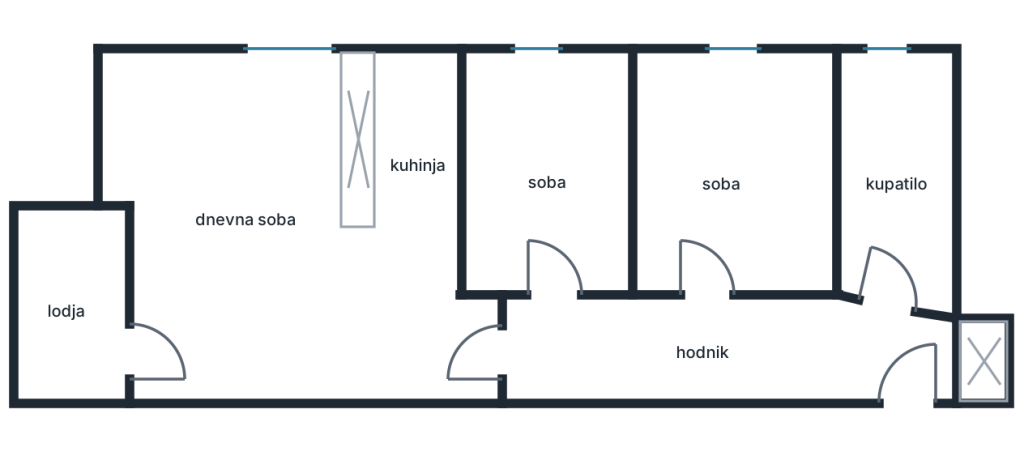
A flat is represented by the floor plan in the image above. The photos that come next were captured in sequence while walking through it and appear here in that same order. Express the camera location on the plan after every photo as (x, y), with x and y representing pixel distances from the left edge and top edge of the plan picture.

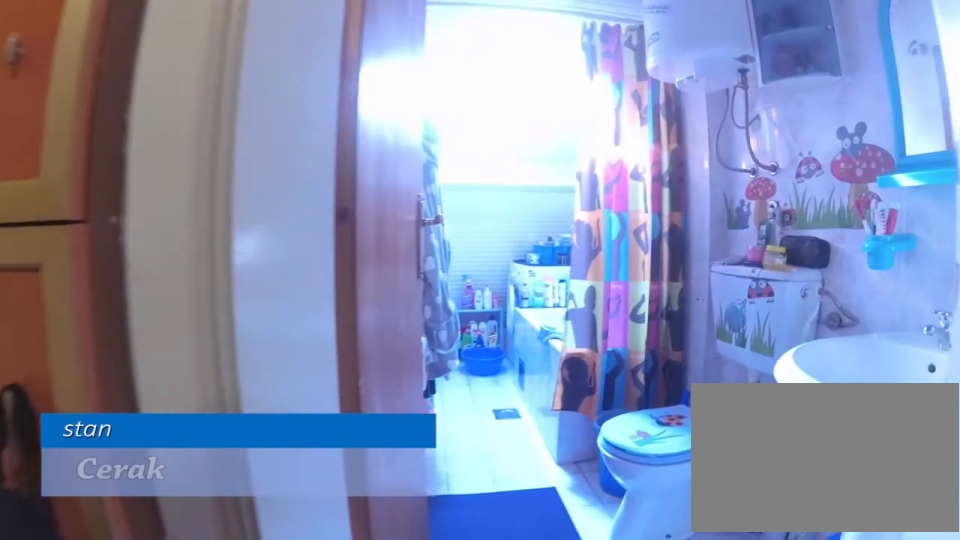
(890, 353)
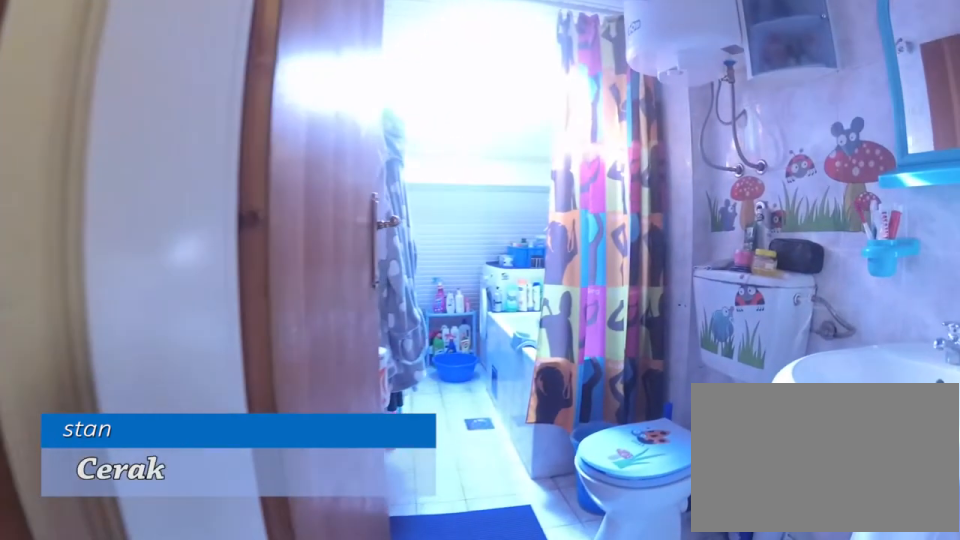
(889, 342)
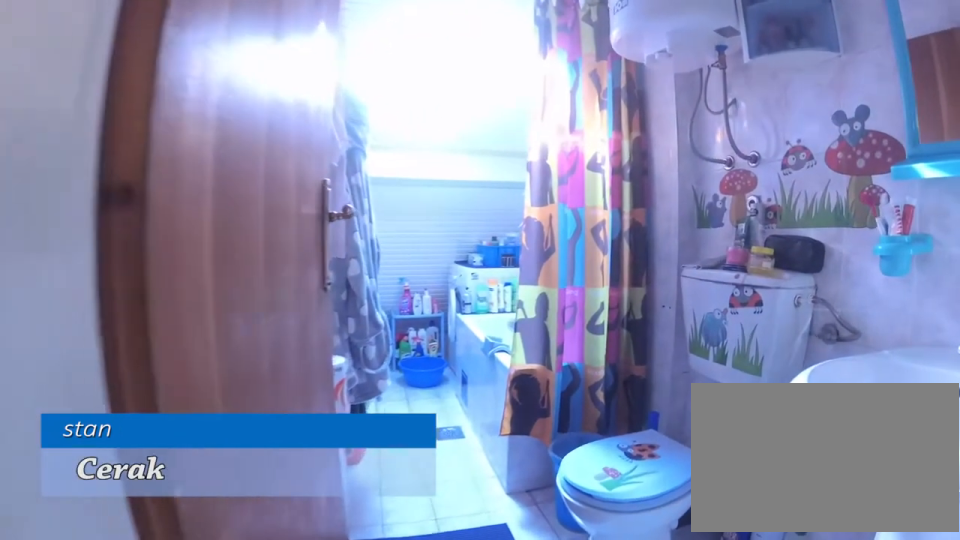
(887, 334)
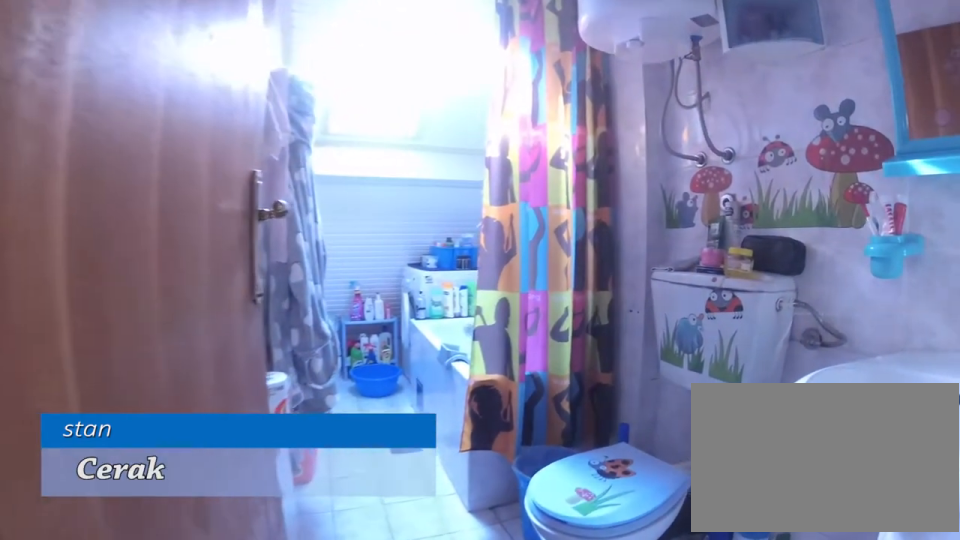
(886, 325)
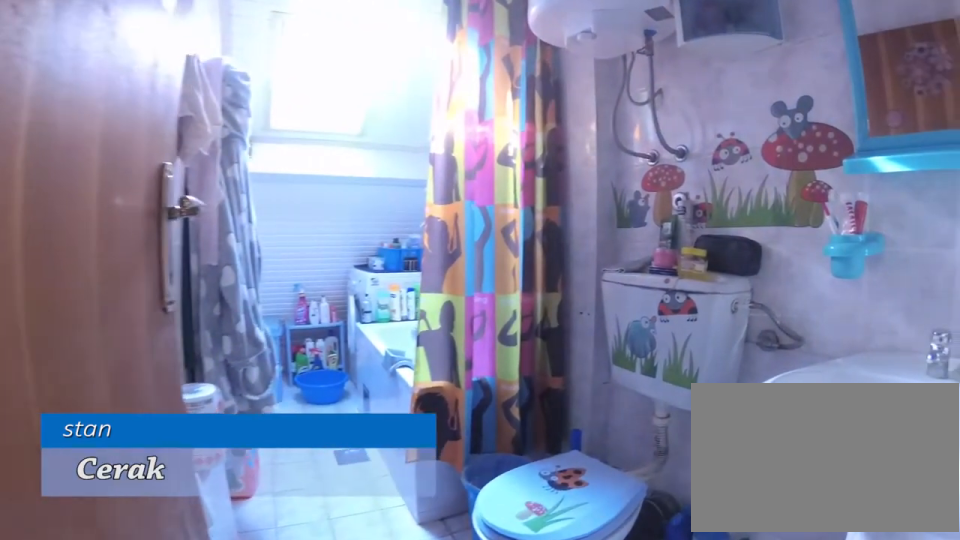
(887, 316)
